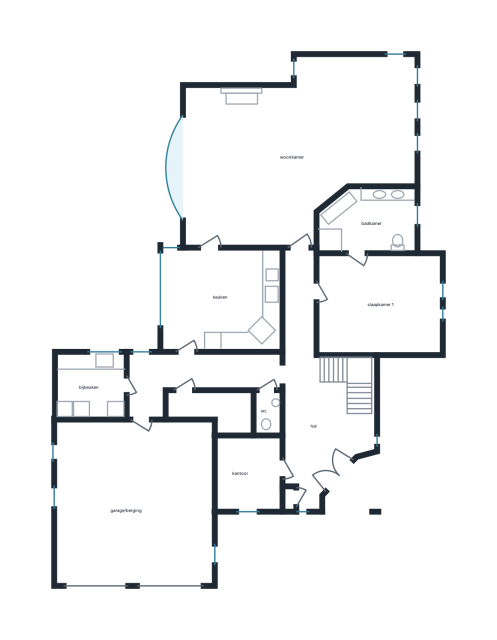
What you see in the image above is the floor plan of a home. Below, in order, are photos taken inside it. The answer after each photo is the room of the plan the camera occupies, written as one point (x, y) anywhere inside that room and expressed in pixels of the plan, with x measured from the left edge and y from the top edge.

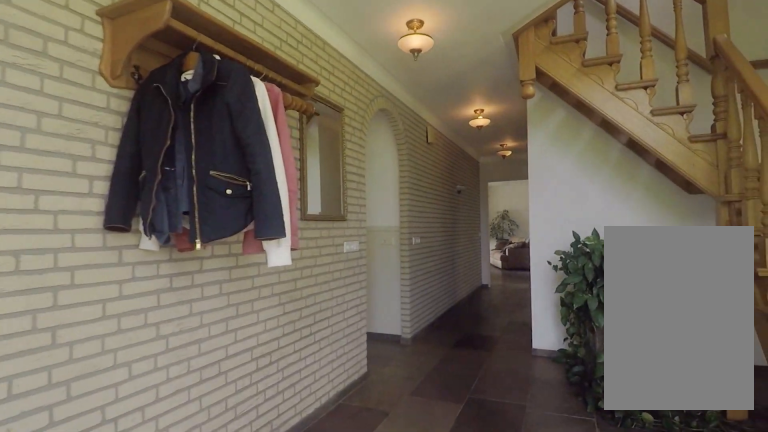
(313, 396)
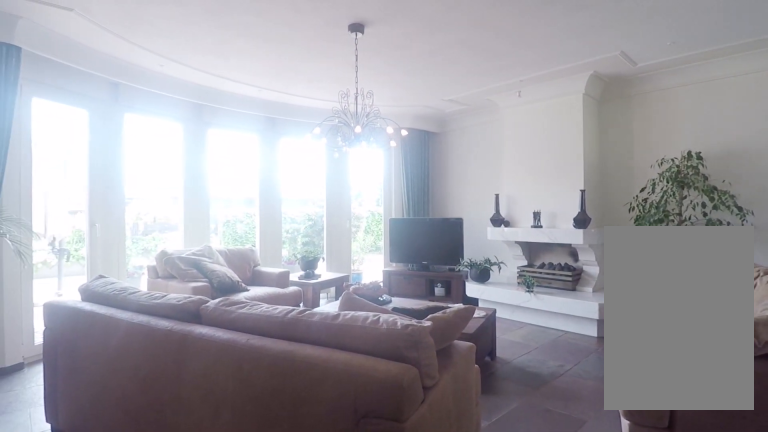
(289, 149)
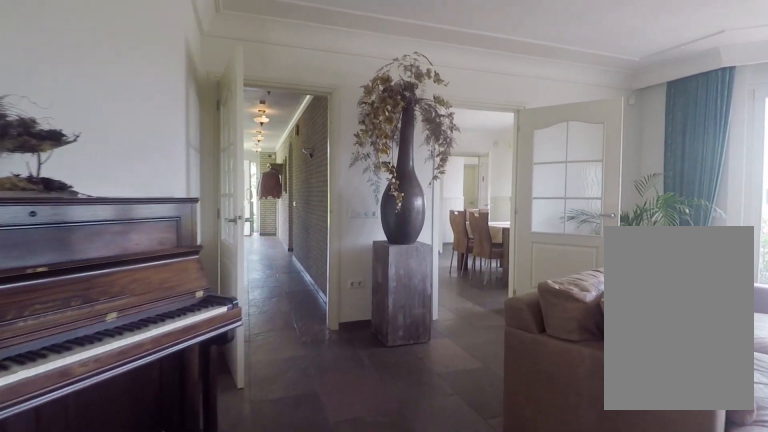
(289, 149)
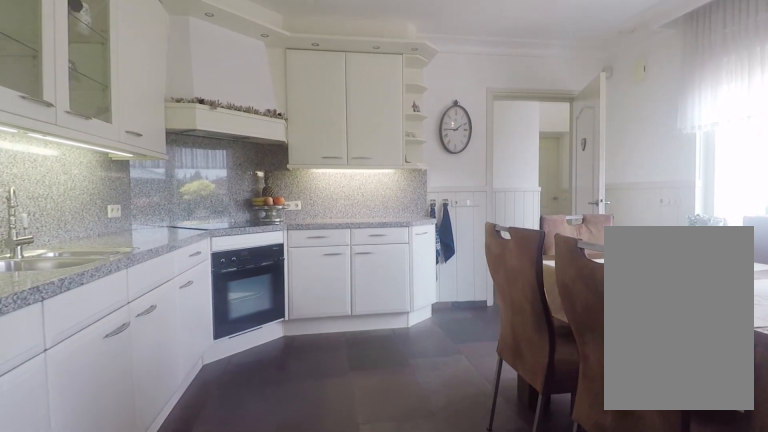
(222, 298)
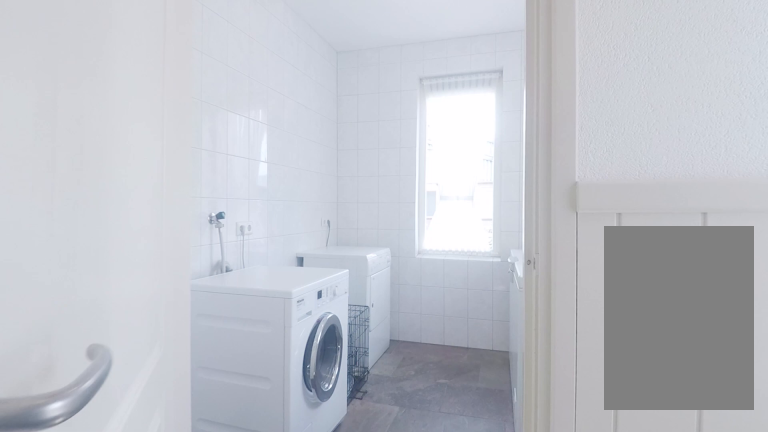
(192, 376)
